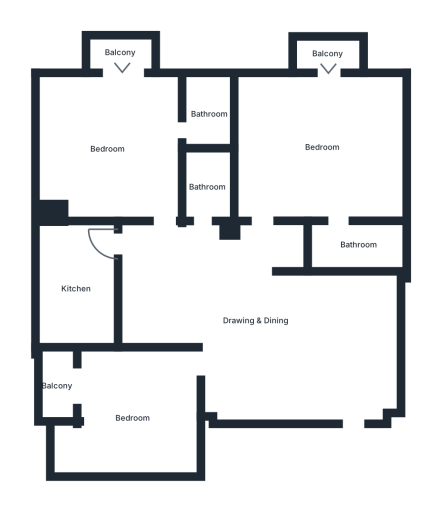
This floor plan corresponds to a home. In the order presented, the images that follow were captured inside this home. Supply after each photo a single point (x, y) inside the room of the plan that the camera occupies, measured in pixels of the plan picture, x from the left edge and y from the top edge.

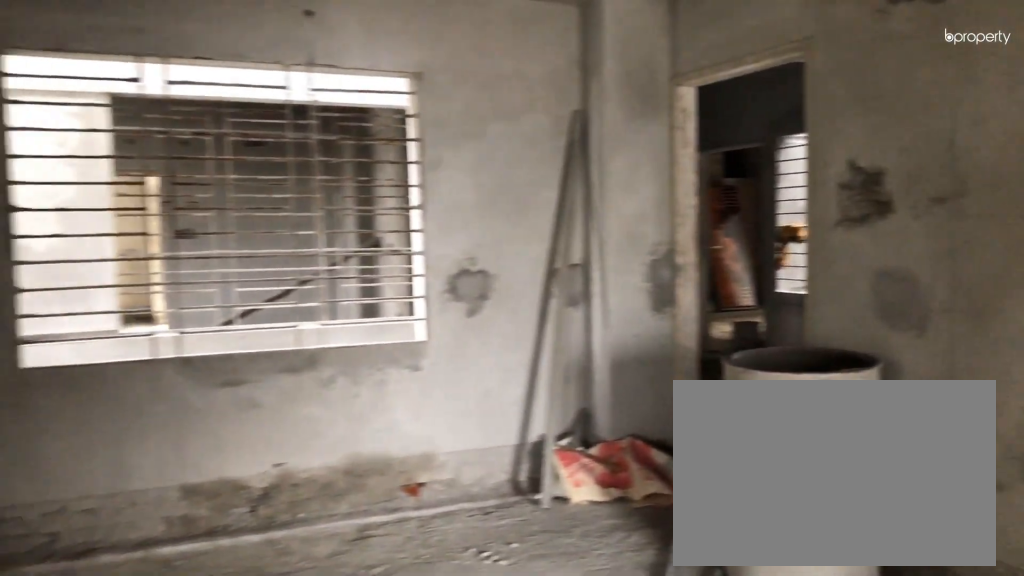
(255, 322)
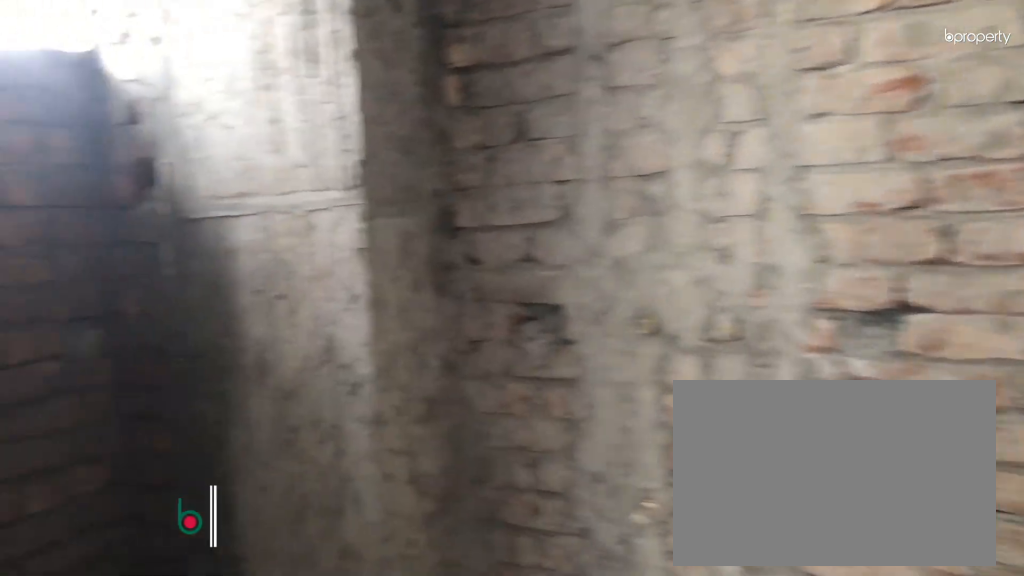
(208, 113)
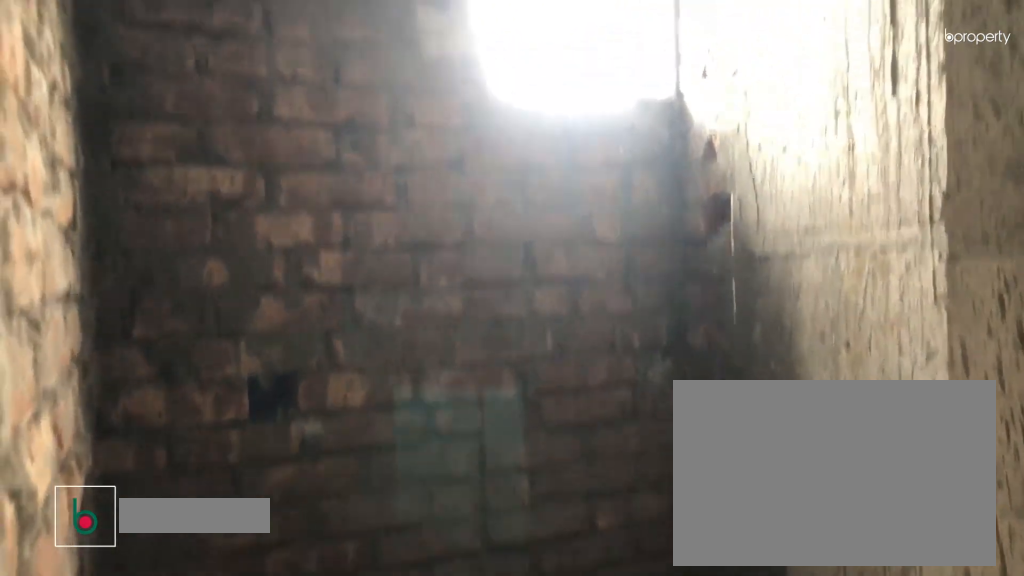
(208, 113)
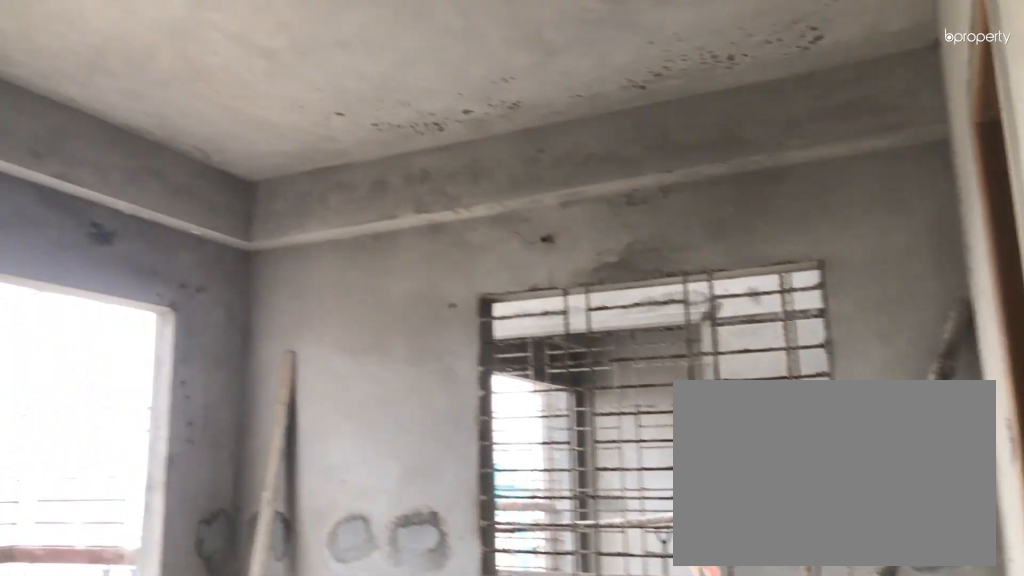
(322, 148)
